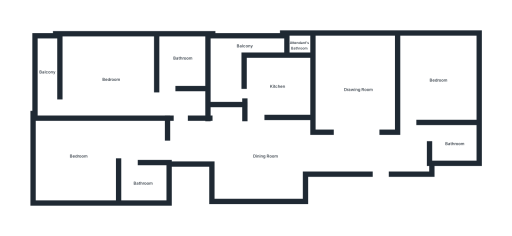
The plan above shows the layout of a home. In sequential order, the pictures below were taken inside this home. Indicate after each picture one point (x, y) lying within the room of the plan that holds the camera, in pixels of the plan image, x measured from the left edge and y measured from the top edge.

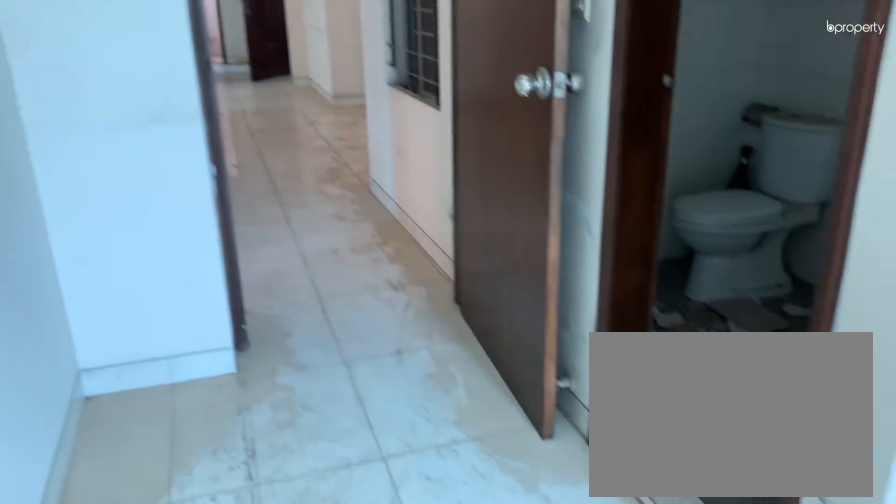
(77, 166)
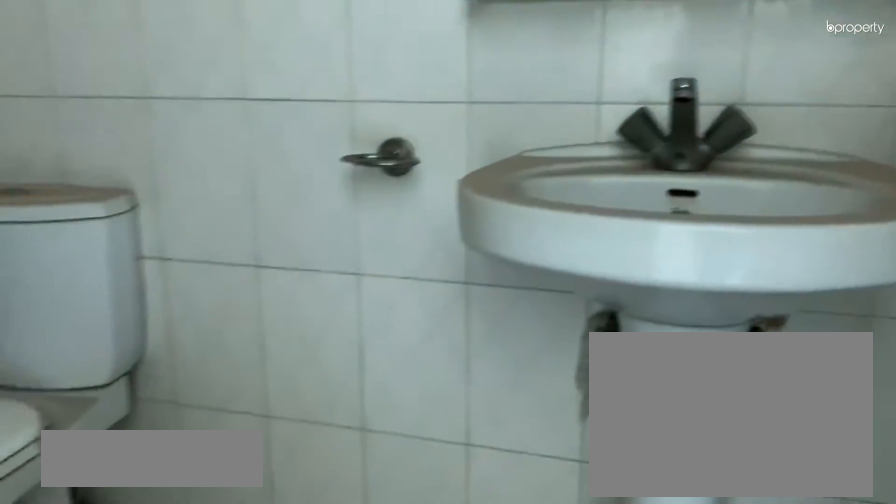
(143, 182)
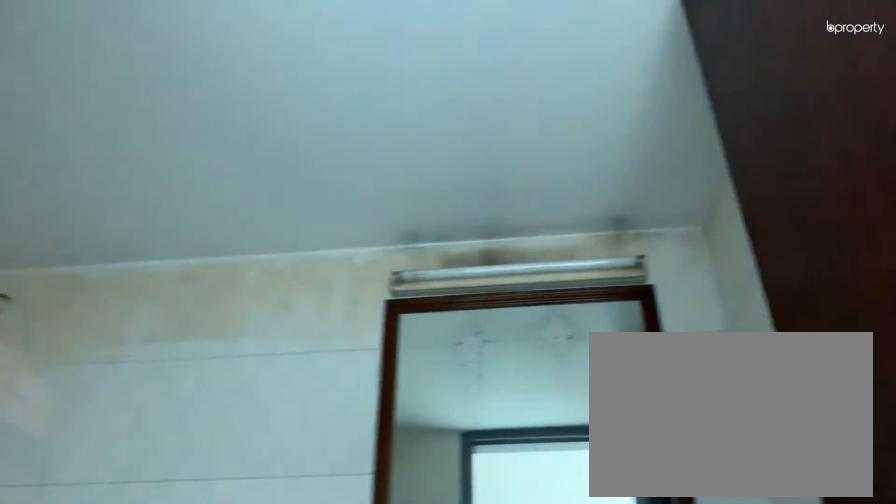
(143, 182)
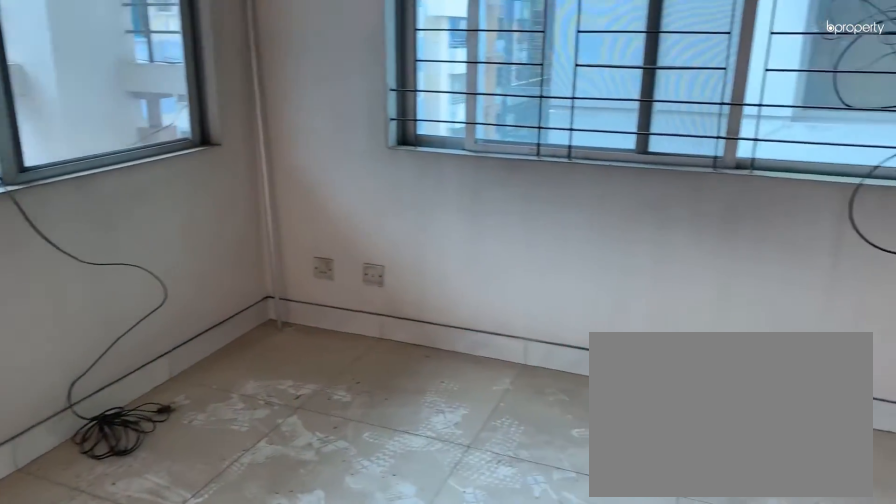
(112, 81)
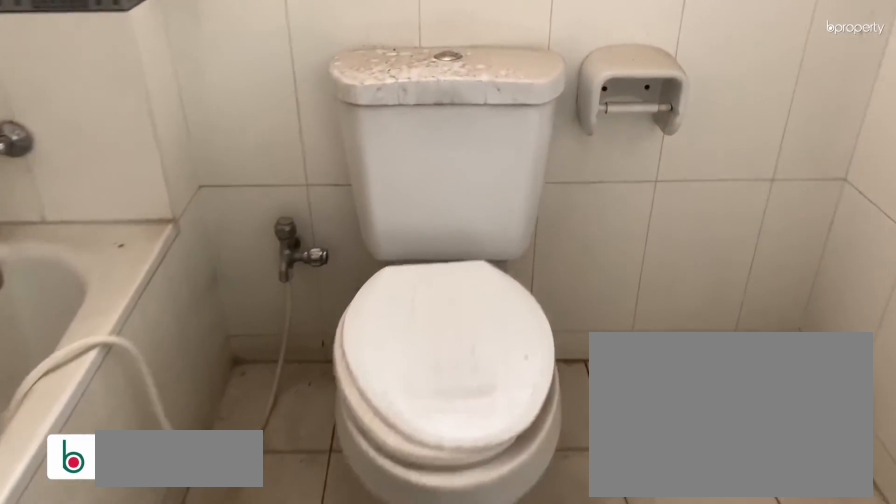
(184, 58)
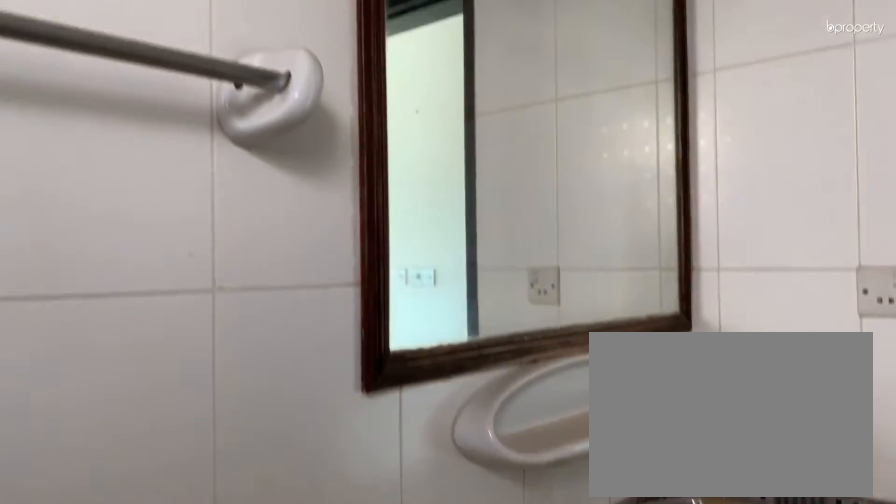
(184, 58)
